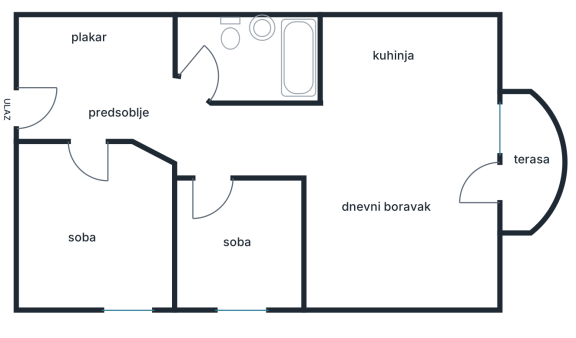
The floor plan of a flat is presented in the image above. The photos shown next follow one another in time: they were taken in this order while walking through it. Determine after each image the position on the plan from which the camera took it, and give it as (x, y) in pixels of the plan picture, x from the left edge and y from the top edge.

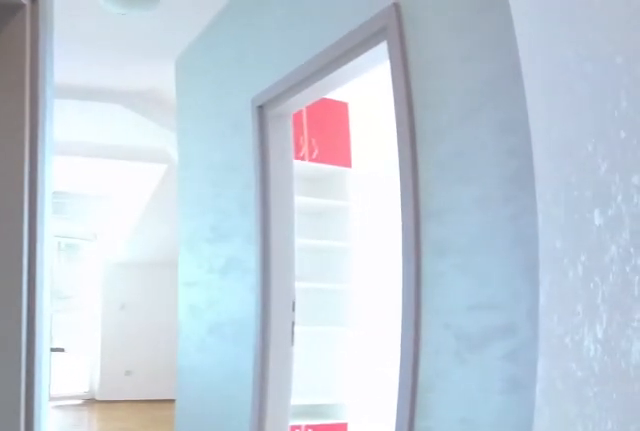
(119, 99)
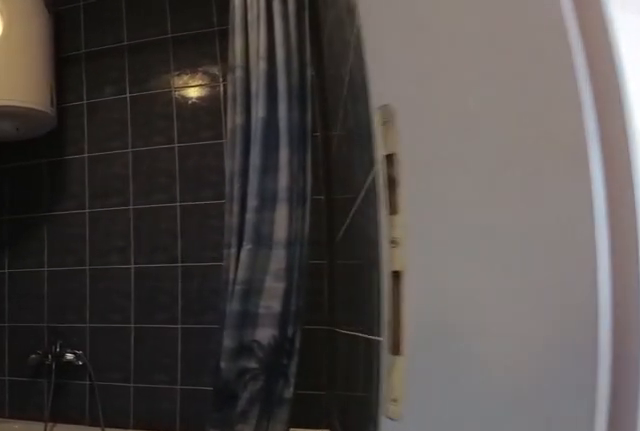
(177, 99)
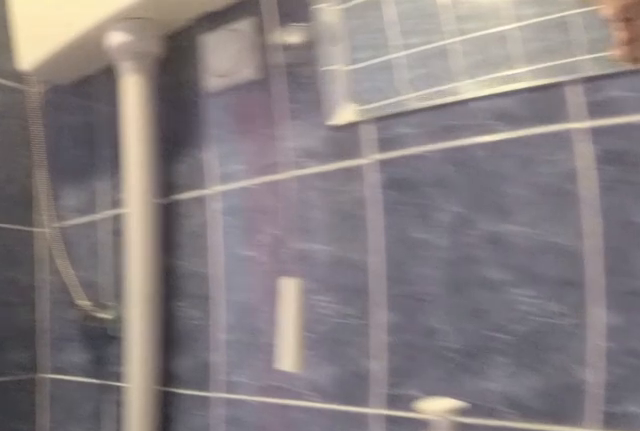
(267, 76)
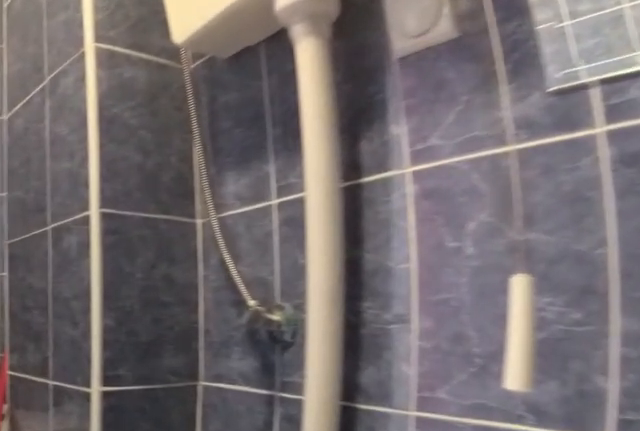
(266, 70)
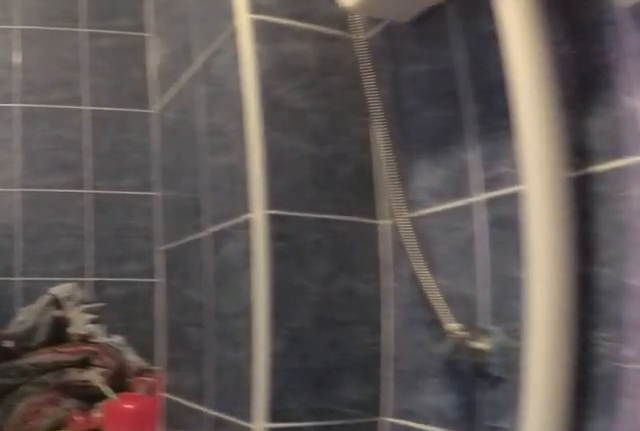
(258, 69)
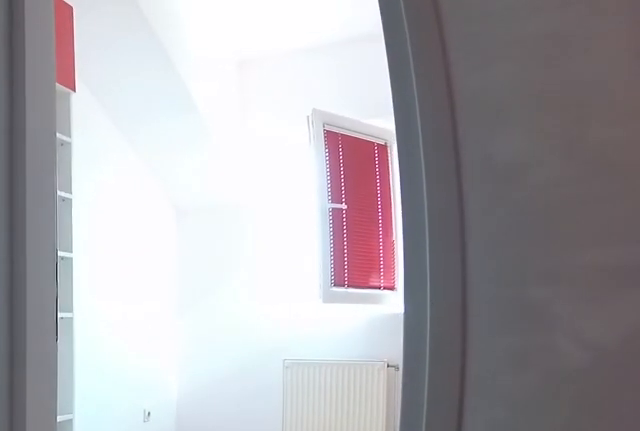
(195, 116)
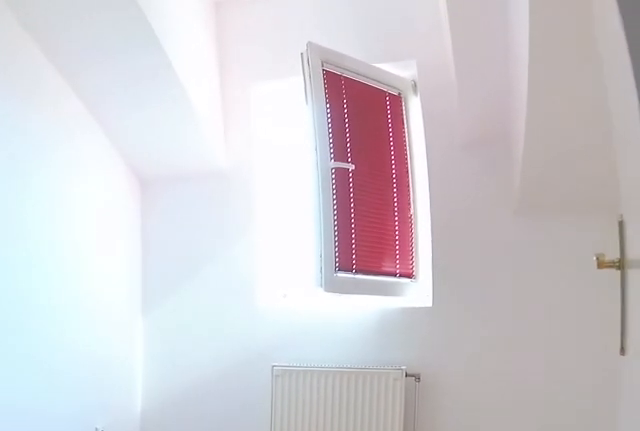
(206, 144)
